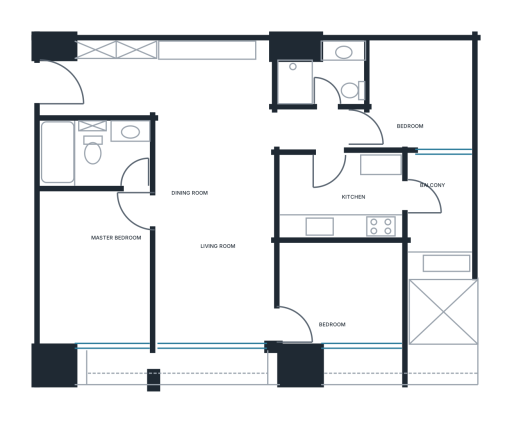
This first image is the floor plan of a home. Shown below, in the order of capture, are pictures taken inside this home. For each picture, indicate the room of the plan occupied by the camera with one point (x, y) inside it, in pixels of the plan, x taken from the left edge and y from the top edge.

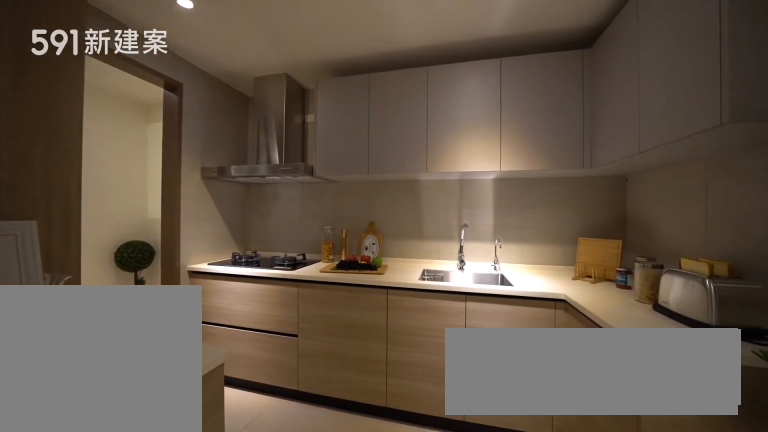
(342, 194)
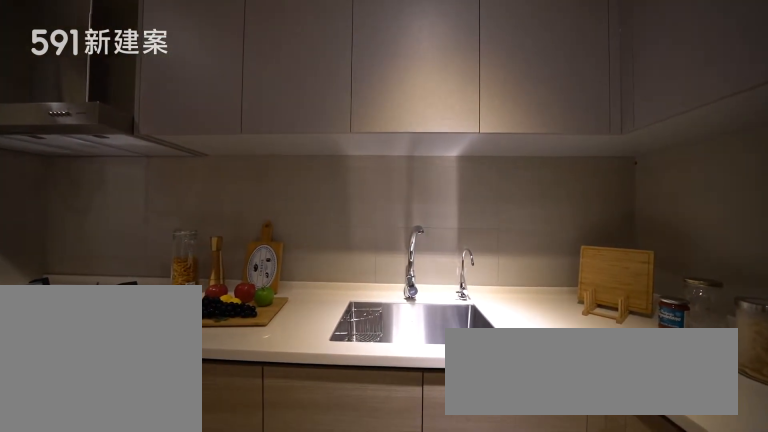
(342, 194)
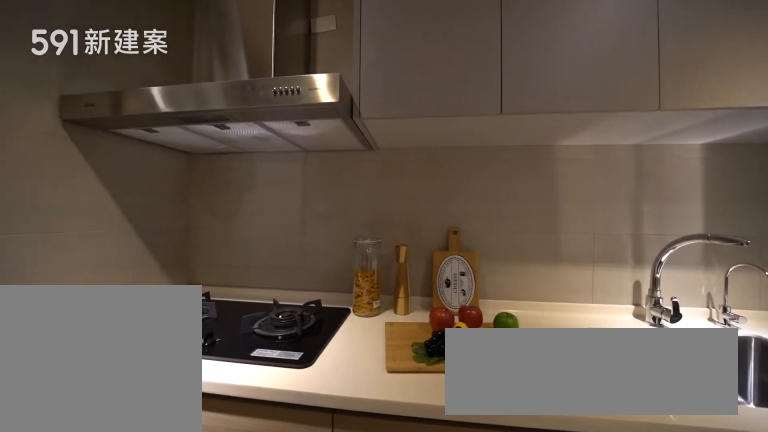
(342, 194)
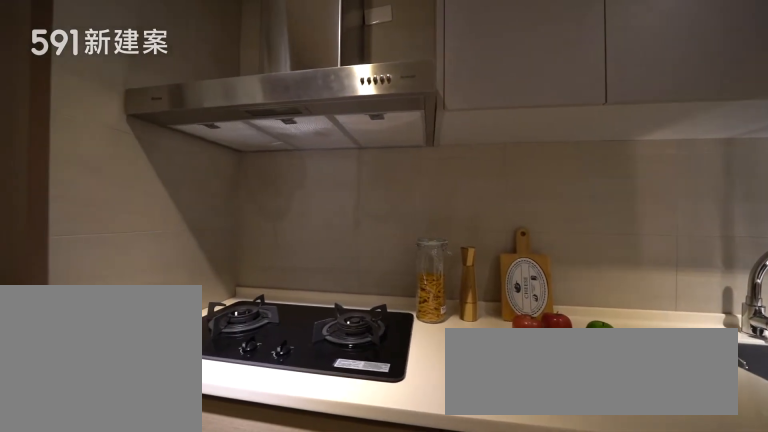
(342, 194)
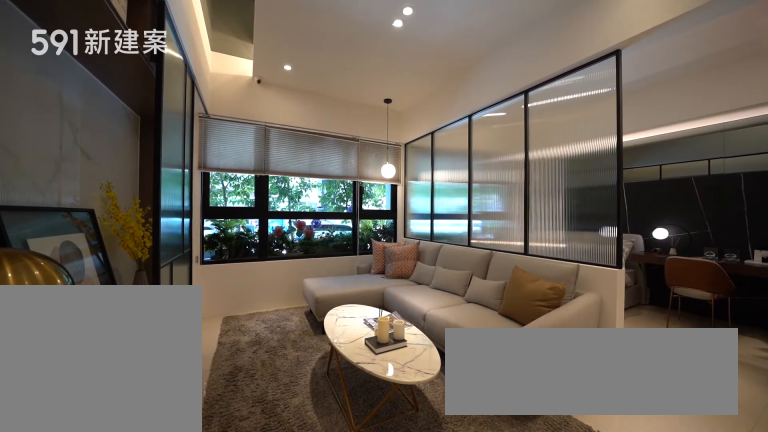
(215, 282)
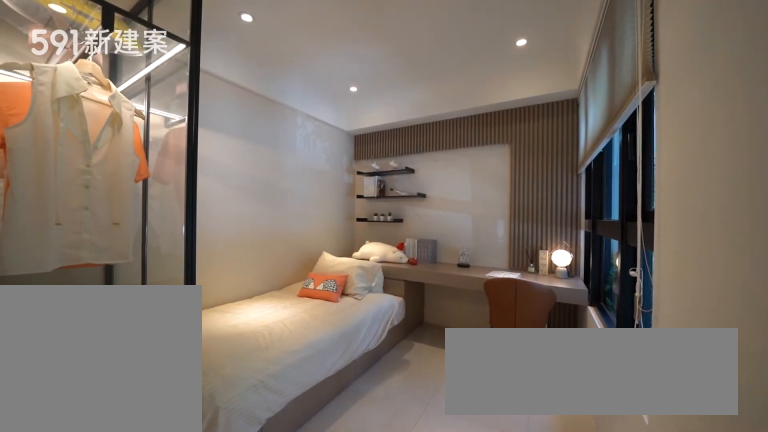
(342, 294)
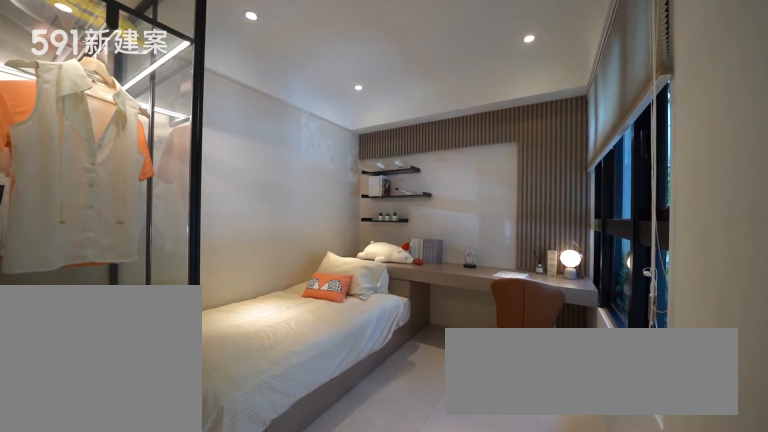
(342, 294)
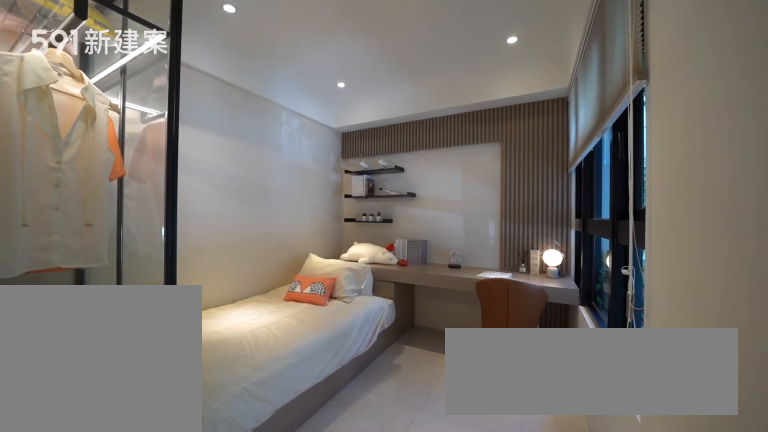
(342, 294)
